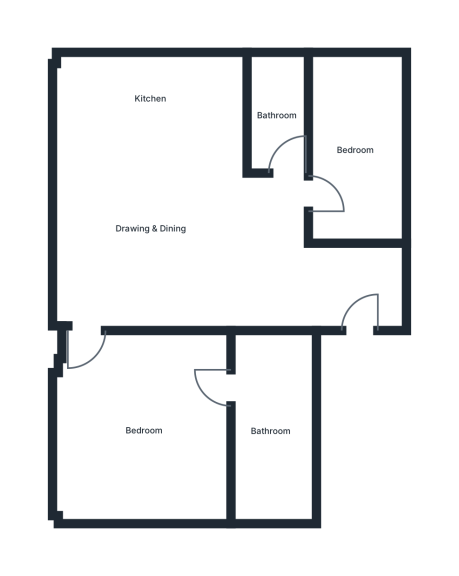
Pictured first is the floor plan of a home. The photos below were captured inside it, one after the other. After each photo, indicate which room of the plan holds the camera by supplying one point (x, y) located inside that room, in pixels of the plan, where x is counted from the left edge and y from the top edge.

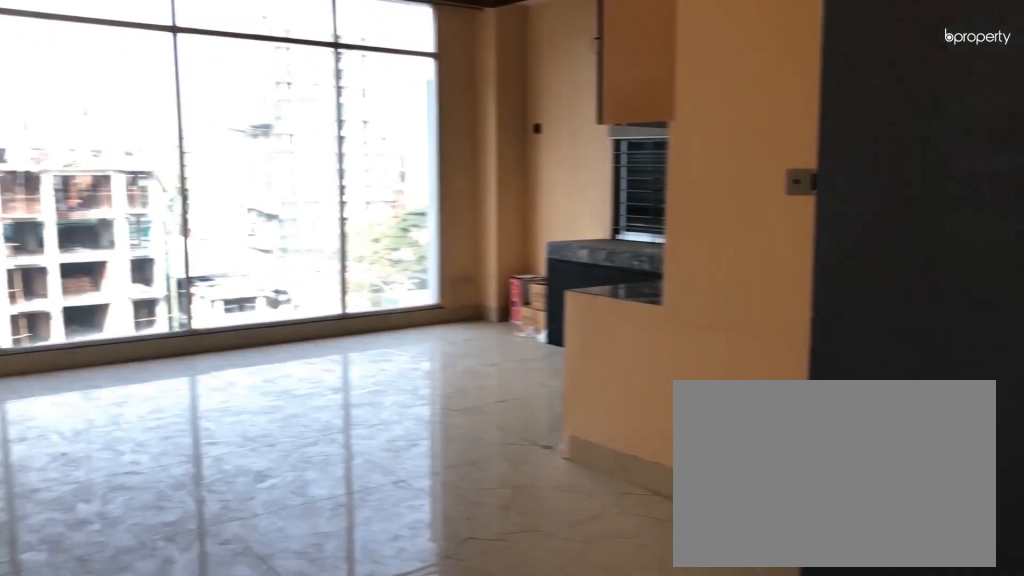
(308, 291)
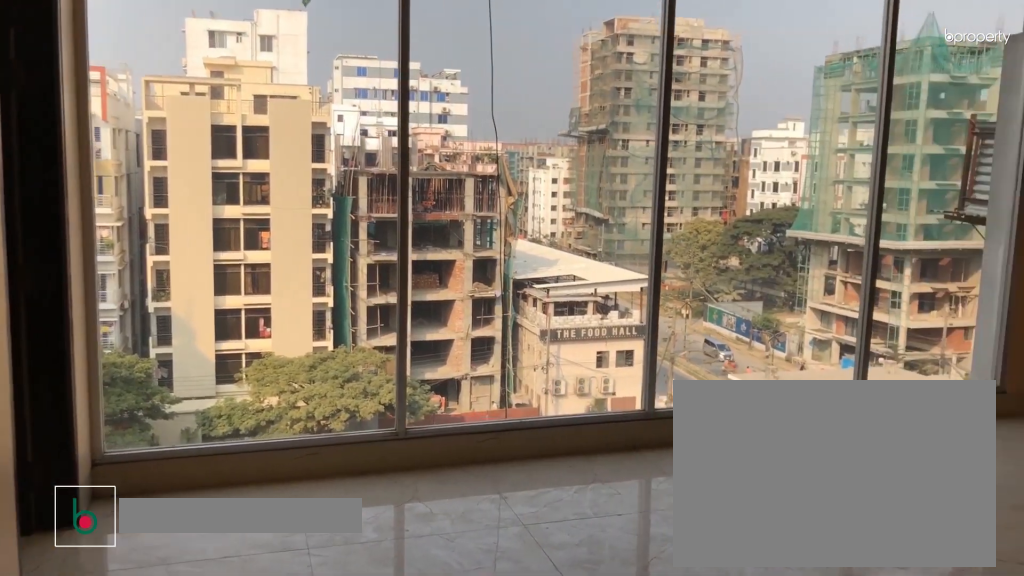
(150, 231)
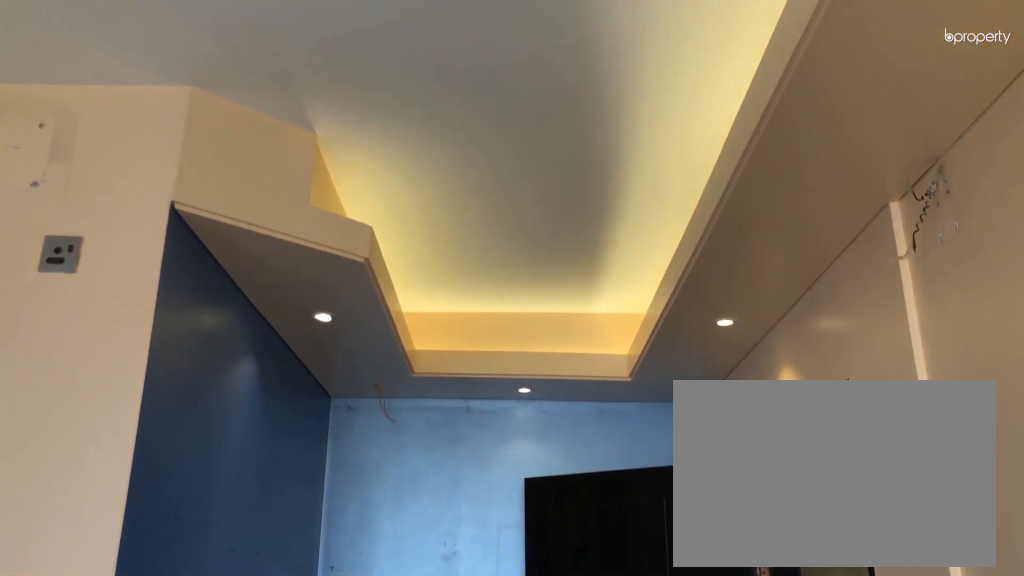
(150, 231)
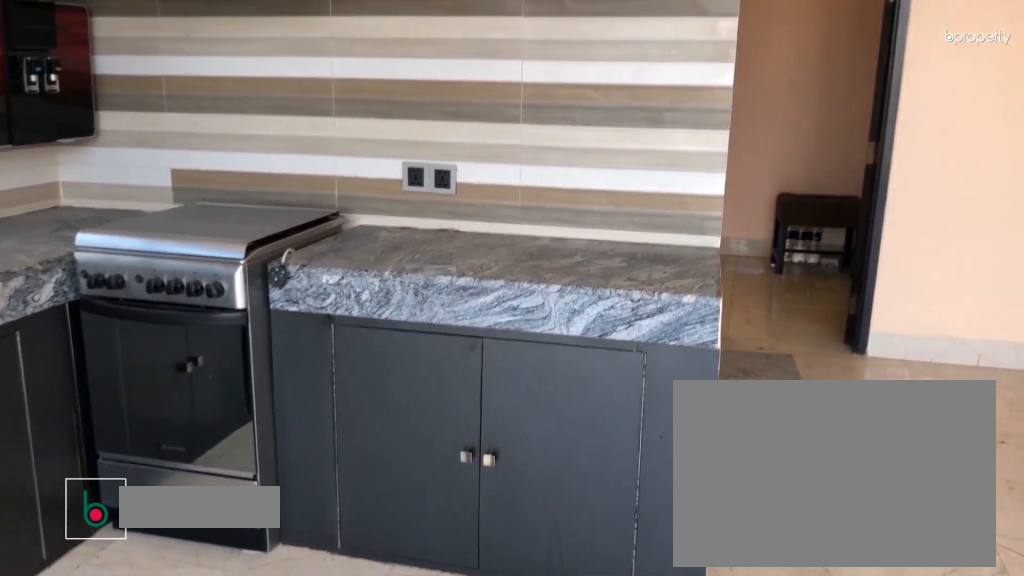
(151, 96)
